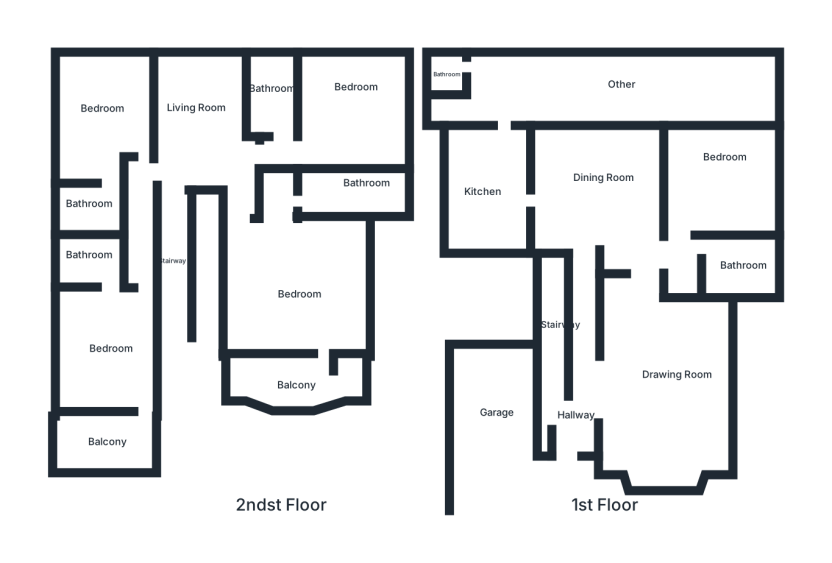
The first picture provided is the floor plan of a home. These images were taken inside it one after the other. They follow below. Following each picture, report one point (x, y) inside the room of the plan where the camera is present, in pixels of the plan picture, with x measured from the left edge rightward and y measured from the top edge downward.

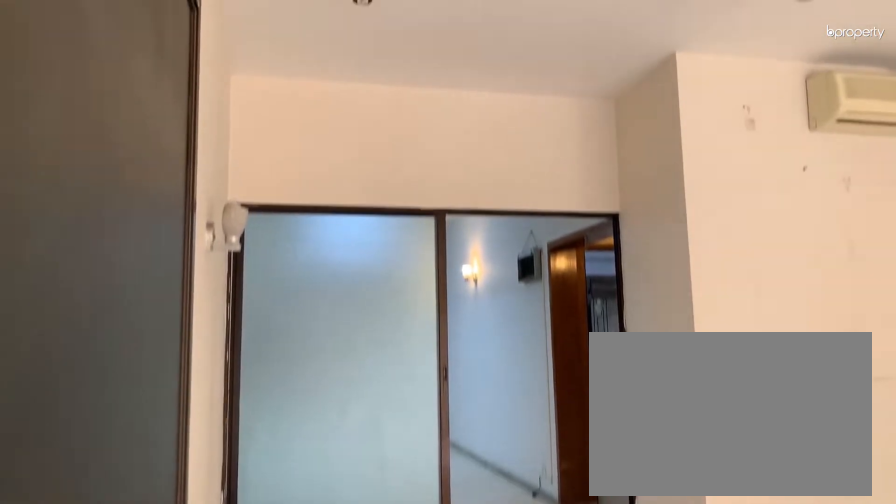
(668, 379)
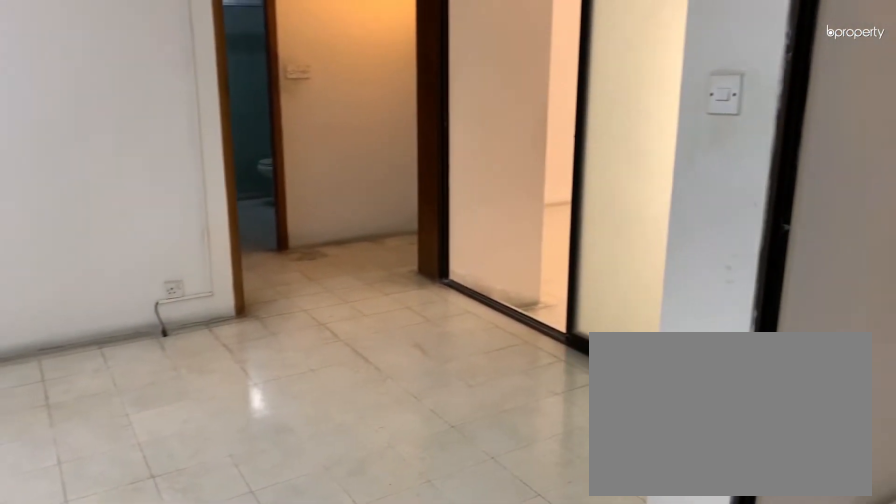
(606, 182)
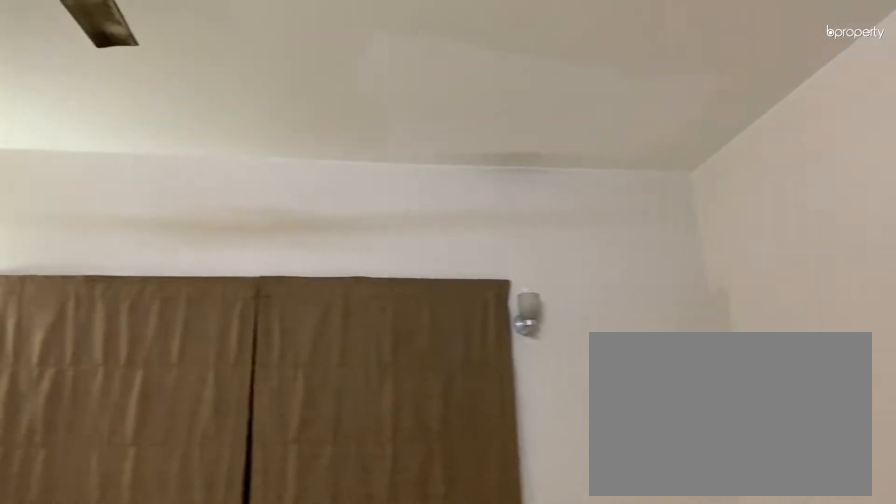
(713, 172)
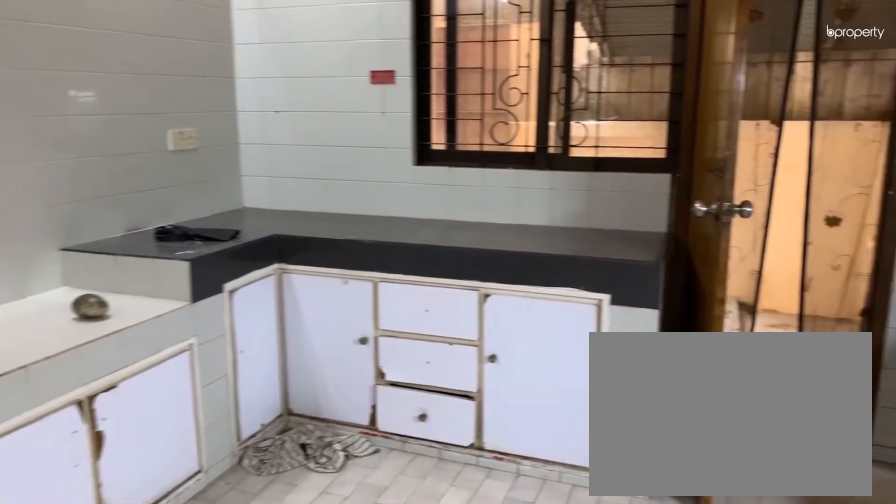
(469, 190)
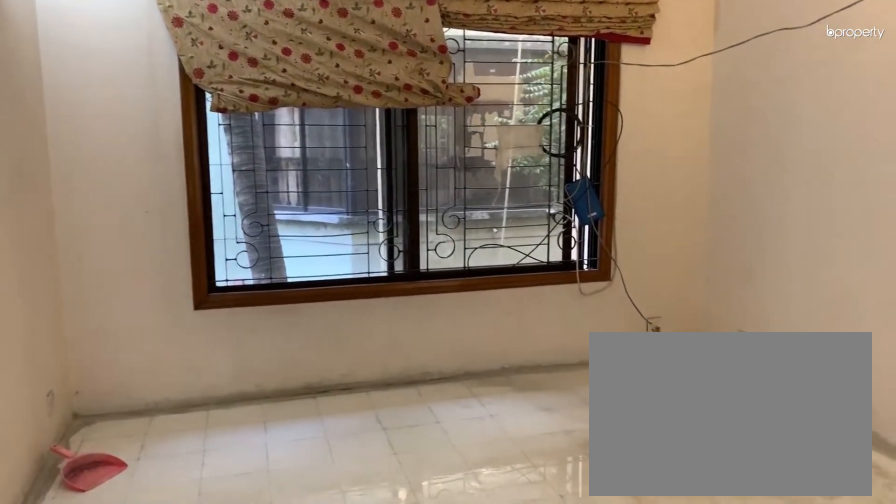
(197, 108)
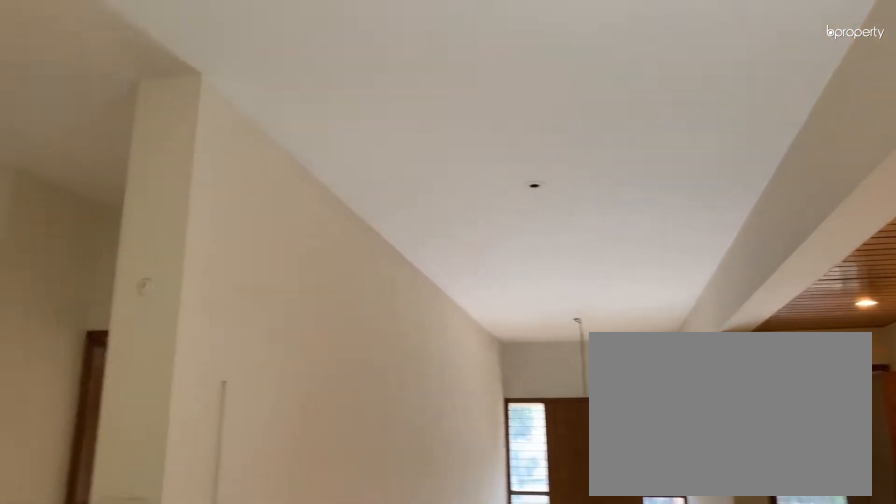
(197, 108)
